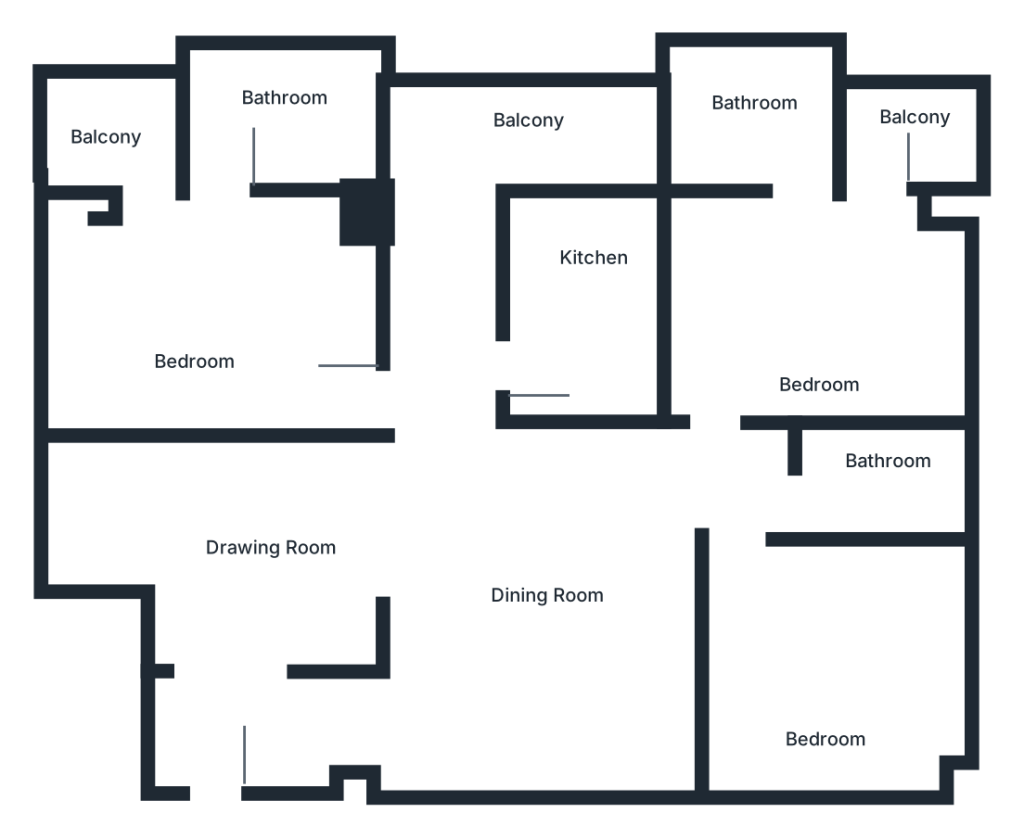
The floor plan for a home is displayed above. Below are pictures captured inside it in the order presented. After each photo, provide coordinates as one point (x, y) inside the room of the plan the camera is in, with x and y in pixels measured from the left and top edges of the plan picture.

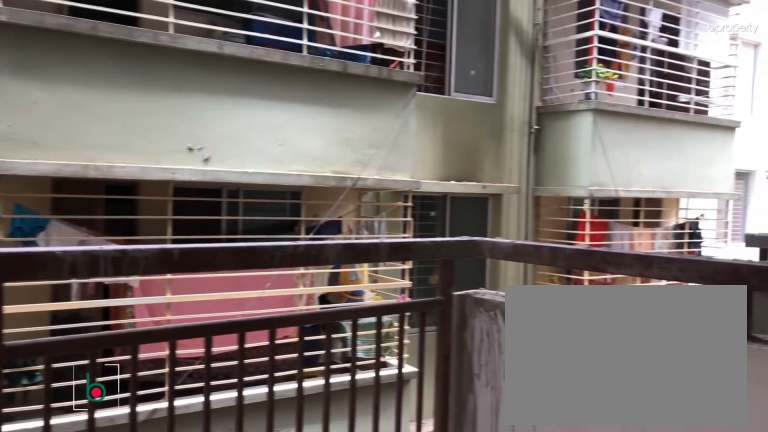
(897, 133)
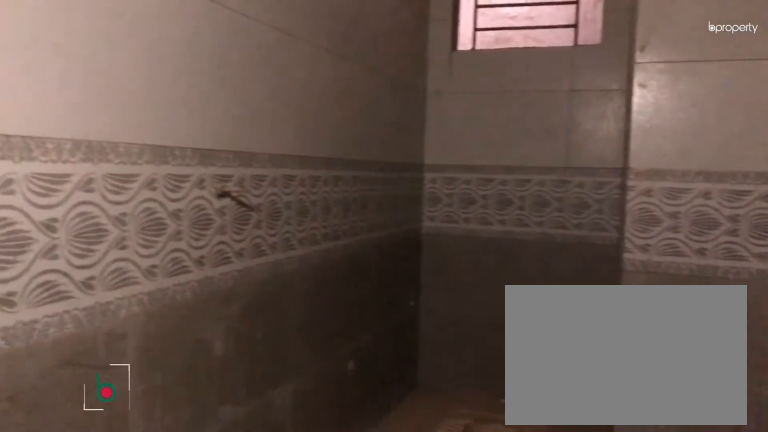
(872, 471)
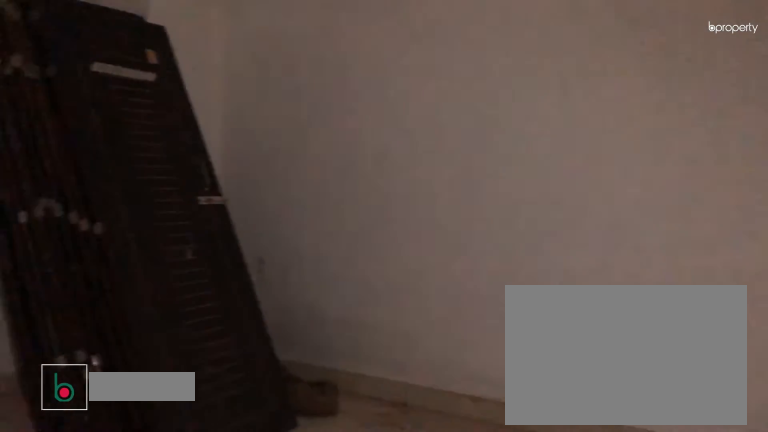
(826, 674)
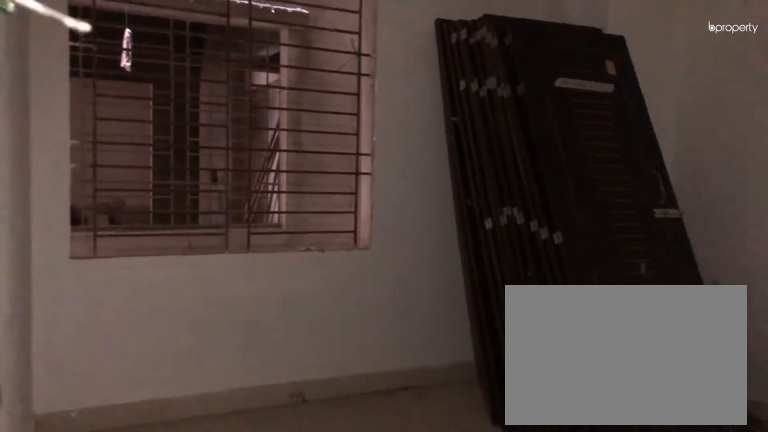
(826, 674)
